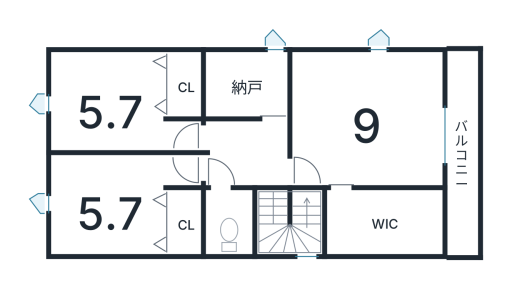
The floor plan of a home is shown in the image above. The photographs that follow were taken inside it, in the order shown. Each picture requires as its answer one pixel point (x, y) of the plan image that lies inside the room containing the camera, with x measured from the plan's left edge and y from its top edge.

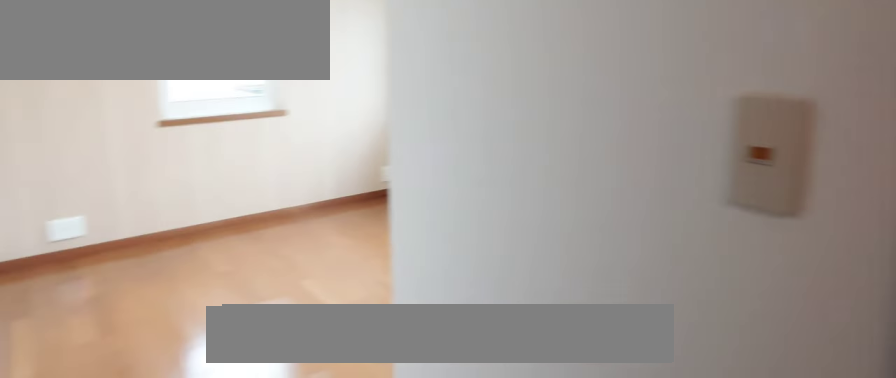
(115, 103)
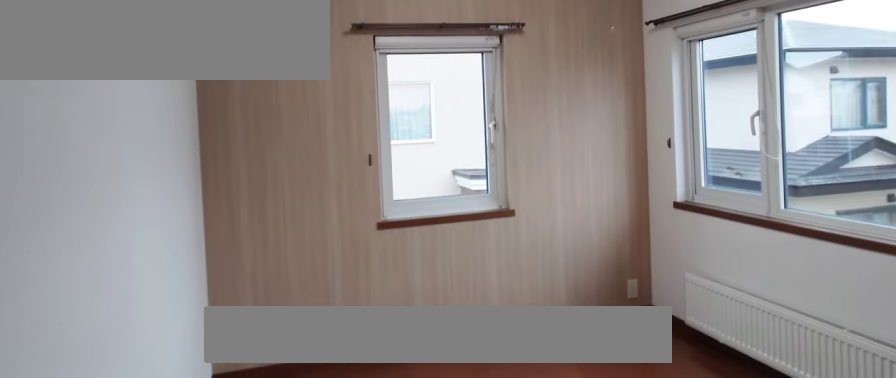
(115, 103)
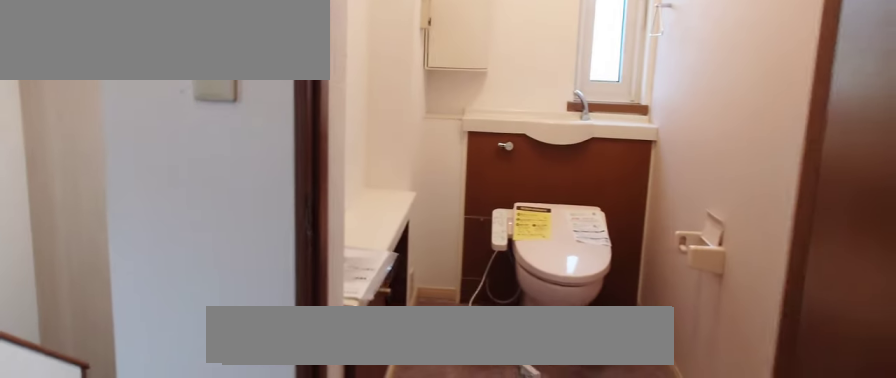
(226, 221)
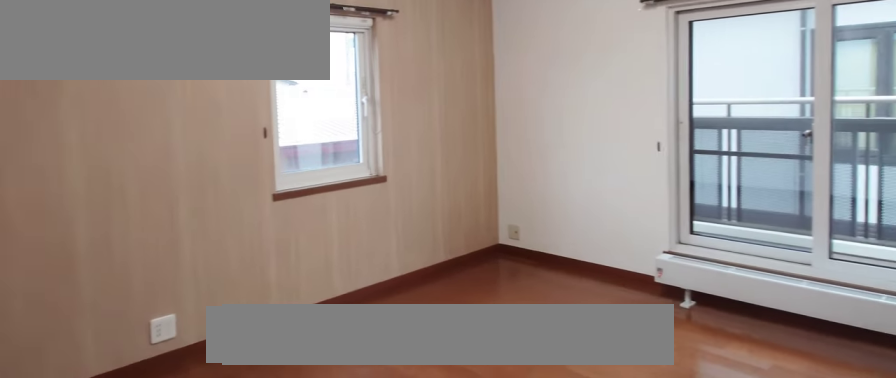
(369, 121)
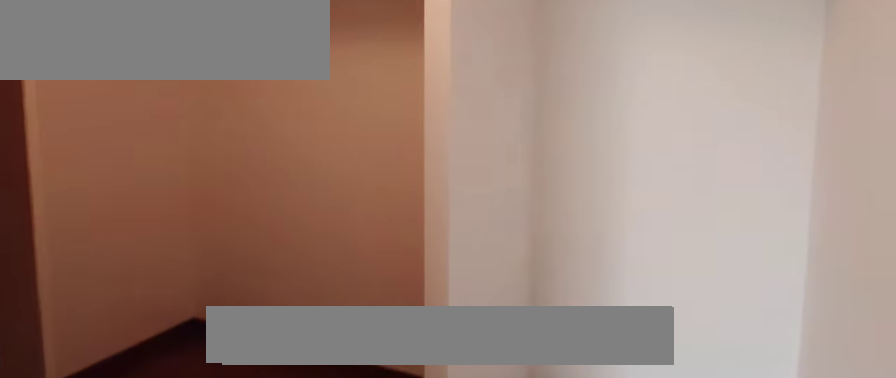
(382, 222)
